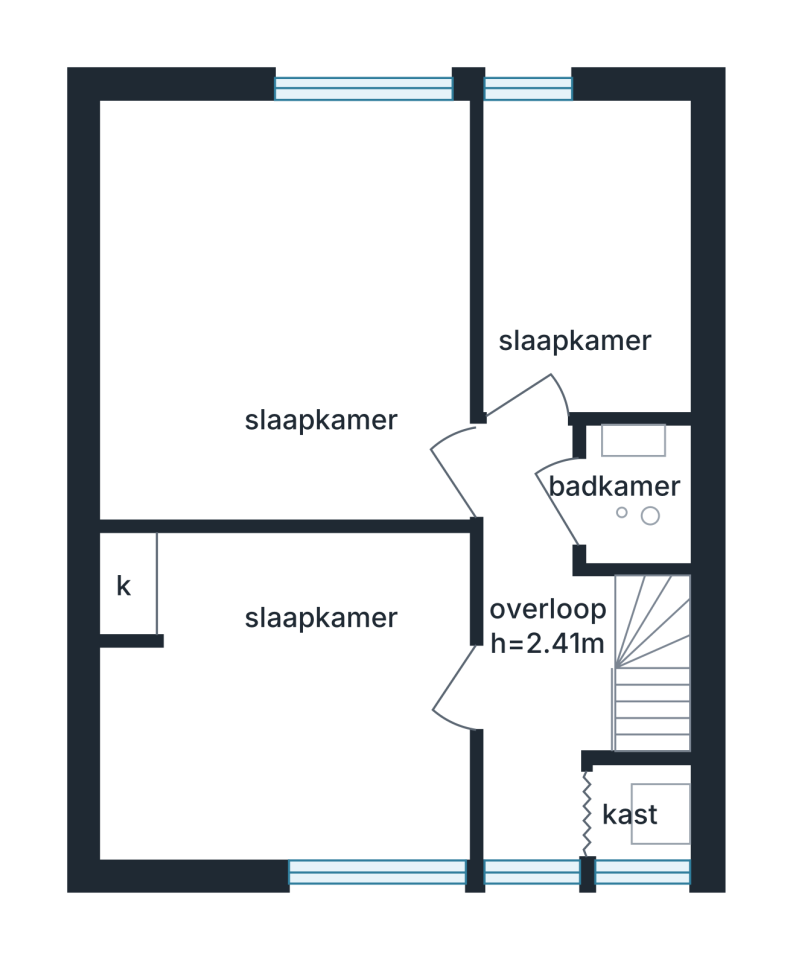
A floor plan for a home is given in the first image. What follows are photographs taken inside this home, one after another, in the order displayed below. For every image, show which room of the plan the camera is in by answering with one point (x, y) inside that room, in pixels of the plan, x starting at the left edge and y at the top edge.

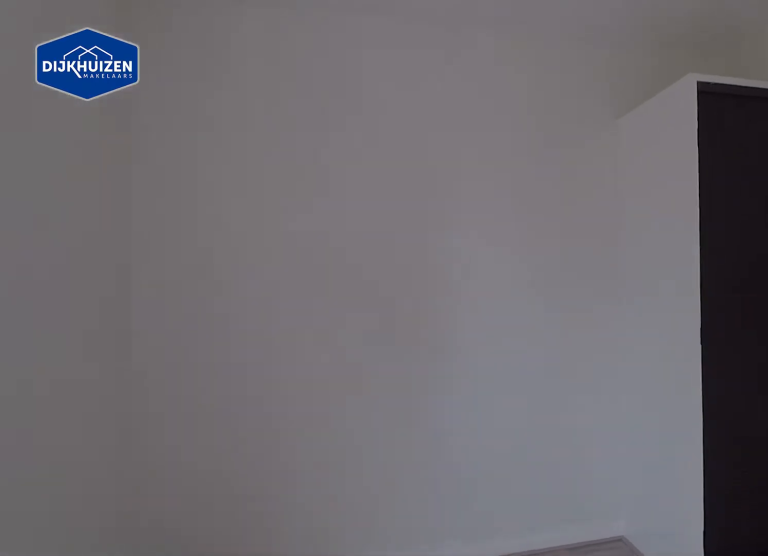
(338, 544)
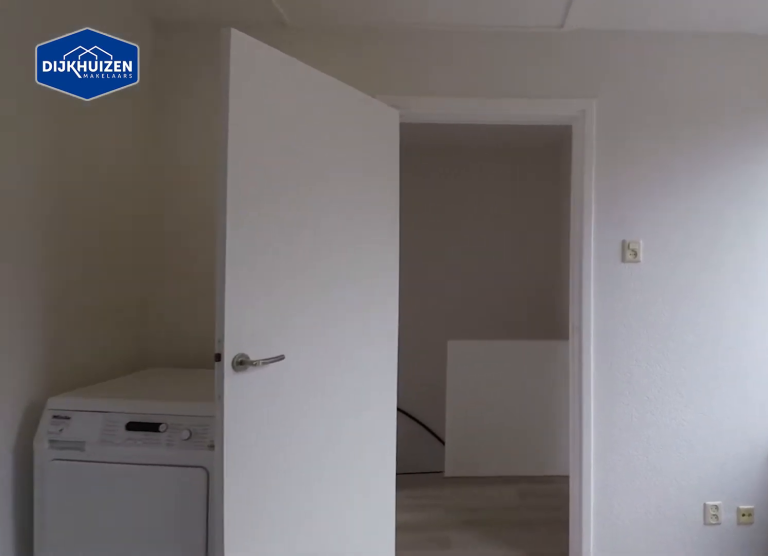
(338, 544)
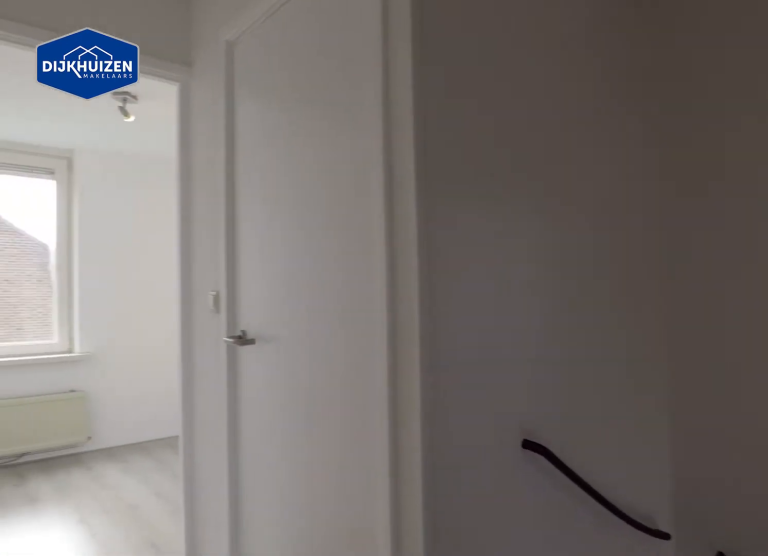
(536, 645)
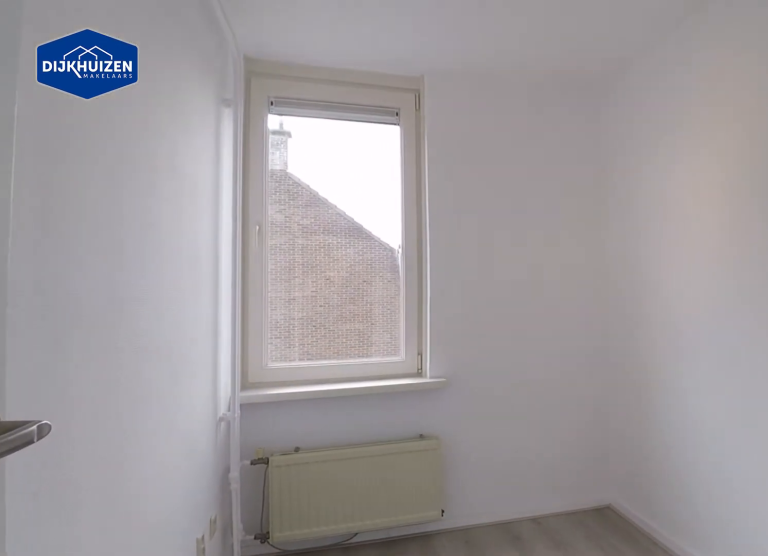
(584, 257)
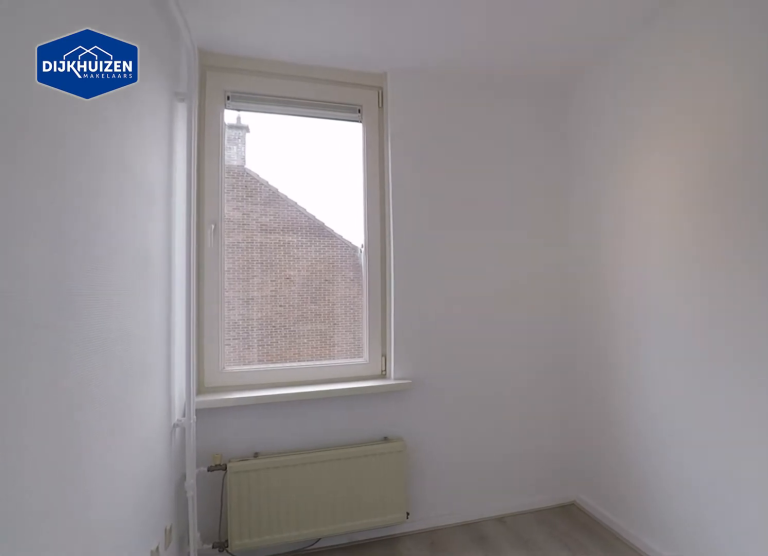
(584, 257)
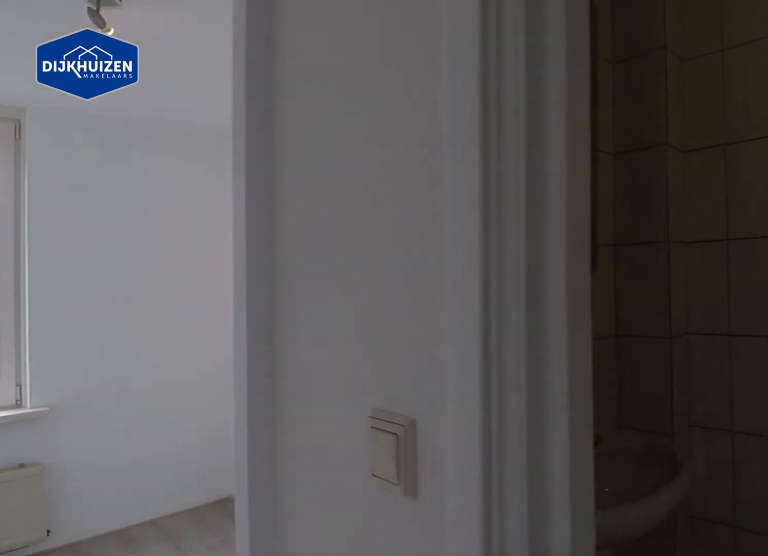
(536, 645)
